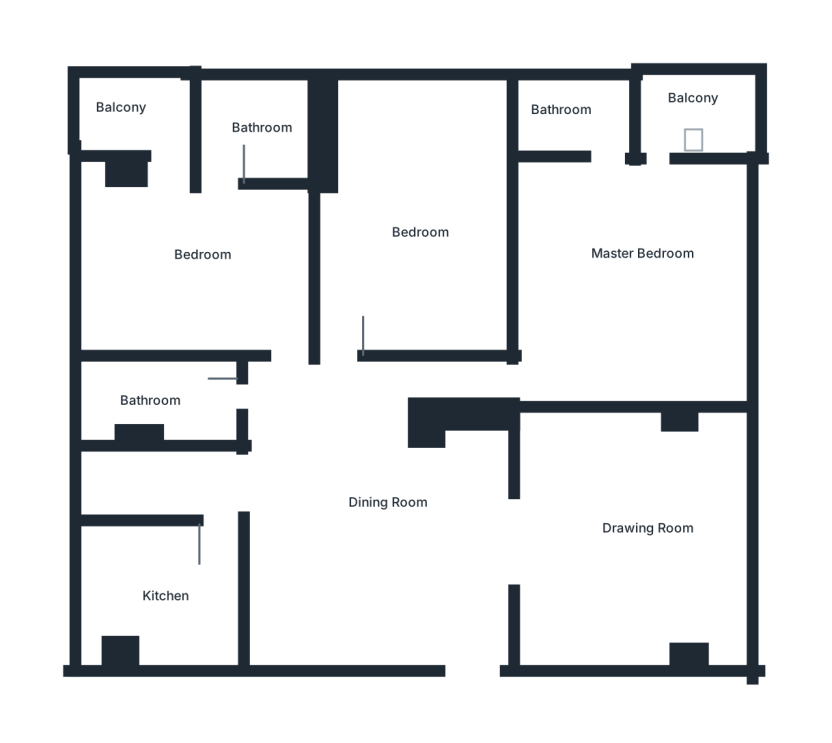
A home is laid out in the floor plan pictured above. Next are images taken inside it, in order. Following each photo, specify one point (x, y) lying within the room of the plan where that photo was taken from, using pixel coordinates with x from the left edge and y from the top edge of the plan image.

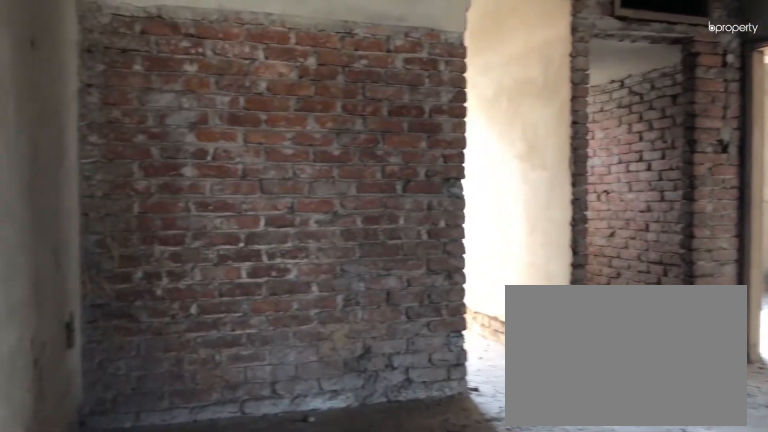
(388, 493)
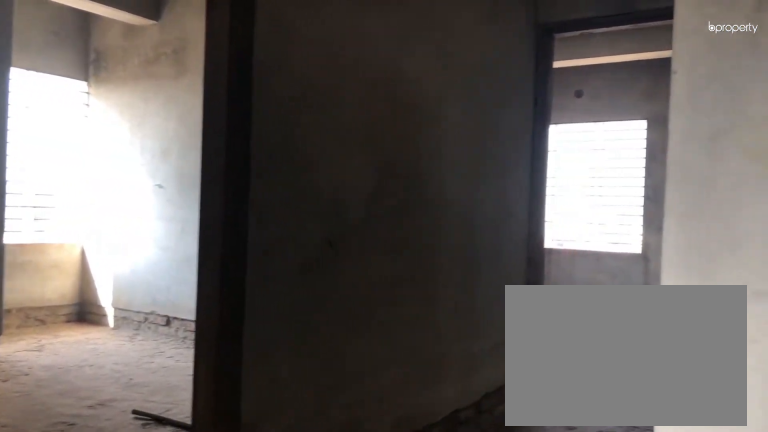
(388, 493)
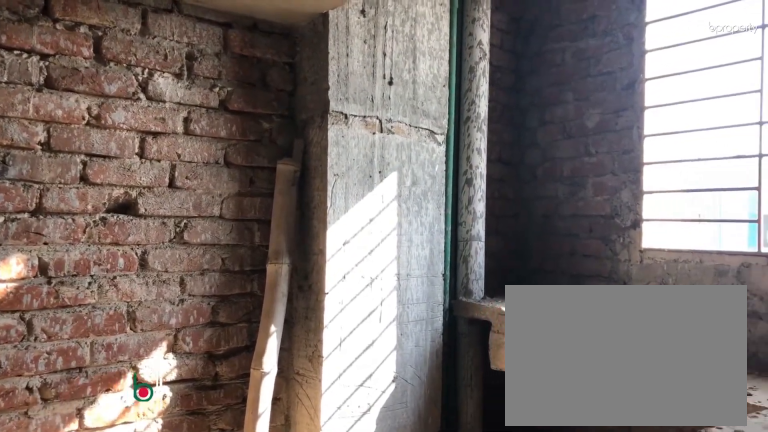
(153, 600)
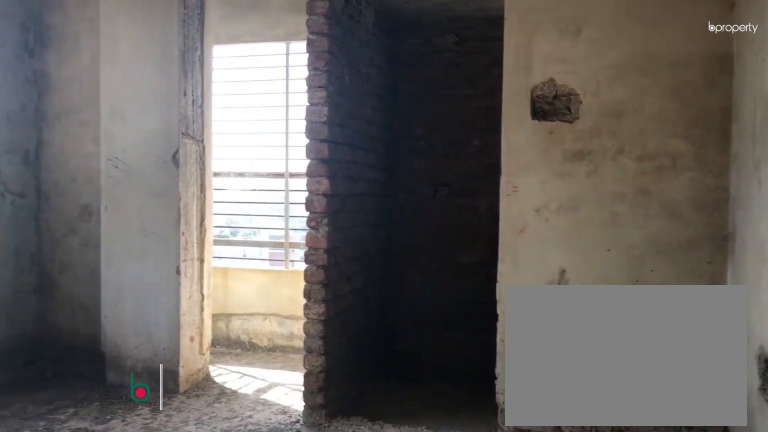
(210, 240)
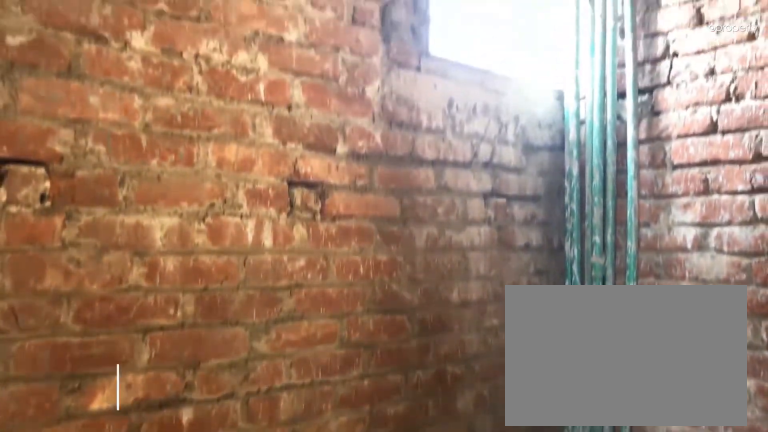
(265, 133)
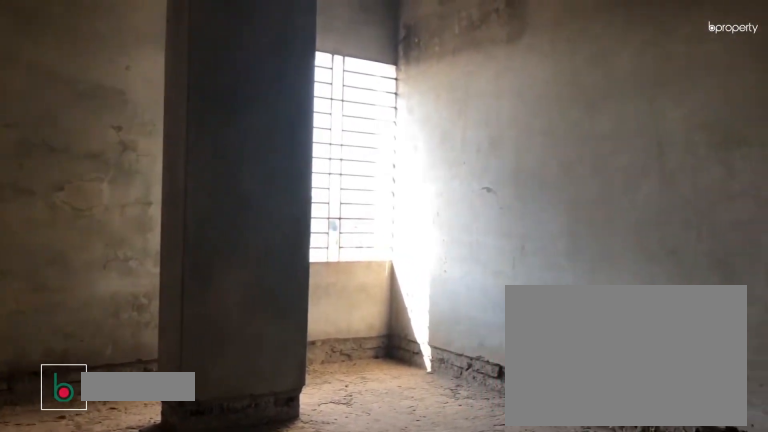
(433, 218)
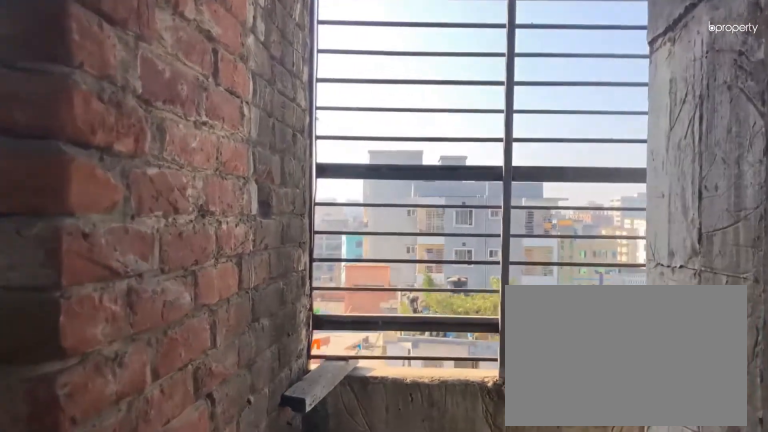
(651, 169)
